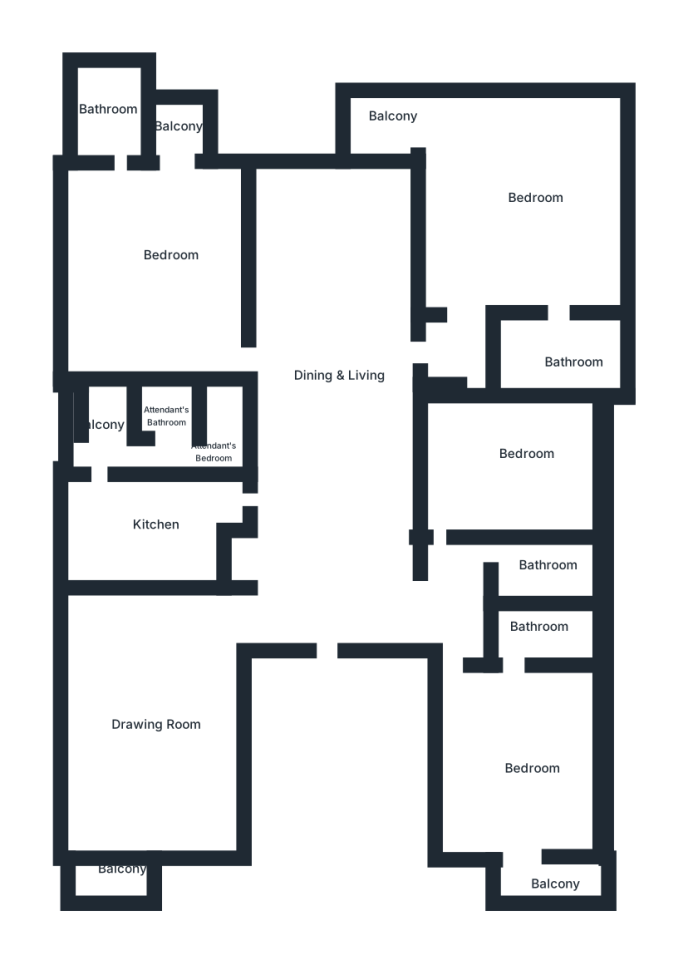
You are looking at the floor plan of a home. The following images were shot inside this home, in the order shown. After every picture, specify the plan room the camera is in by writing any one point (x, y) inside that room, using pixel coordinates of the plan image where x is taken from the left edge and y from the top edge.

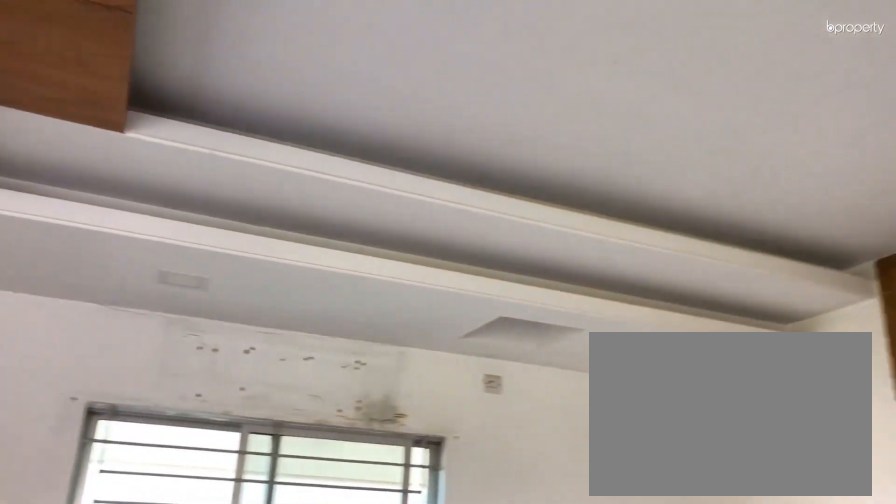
(546, 222)
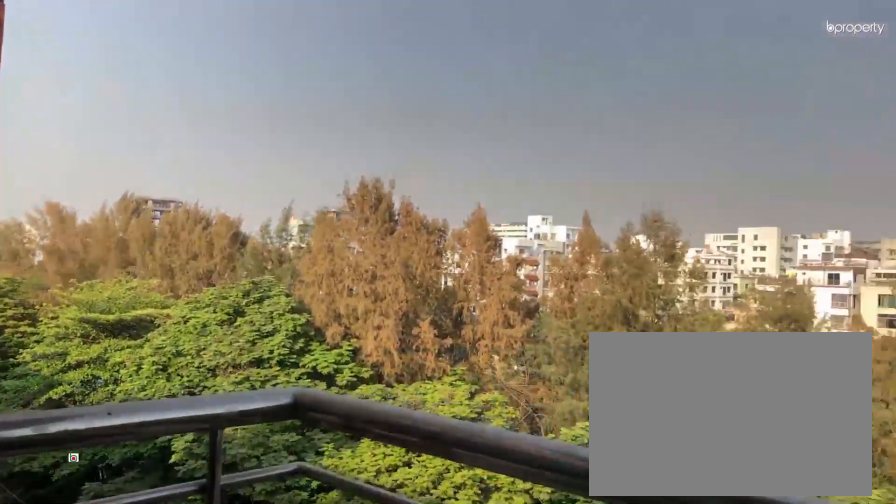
(369, 122)
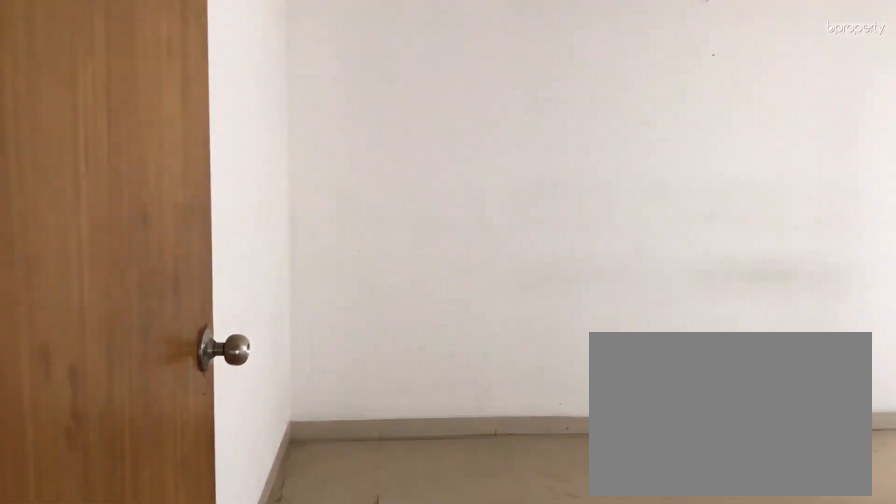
(510, 519)
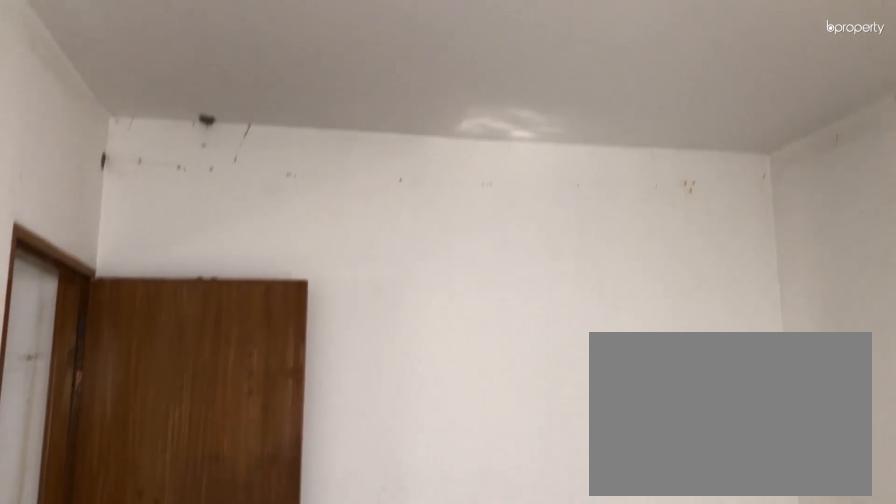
(510, 519)
